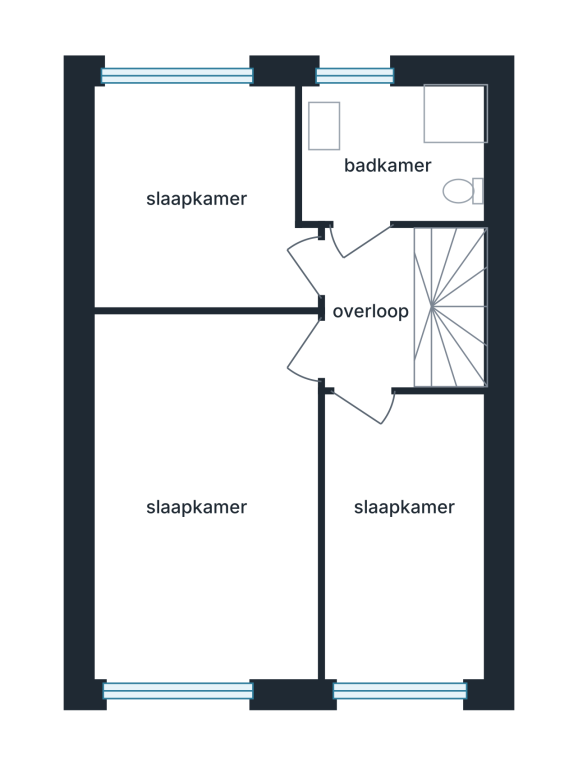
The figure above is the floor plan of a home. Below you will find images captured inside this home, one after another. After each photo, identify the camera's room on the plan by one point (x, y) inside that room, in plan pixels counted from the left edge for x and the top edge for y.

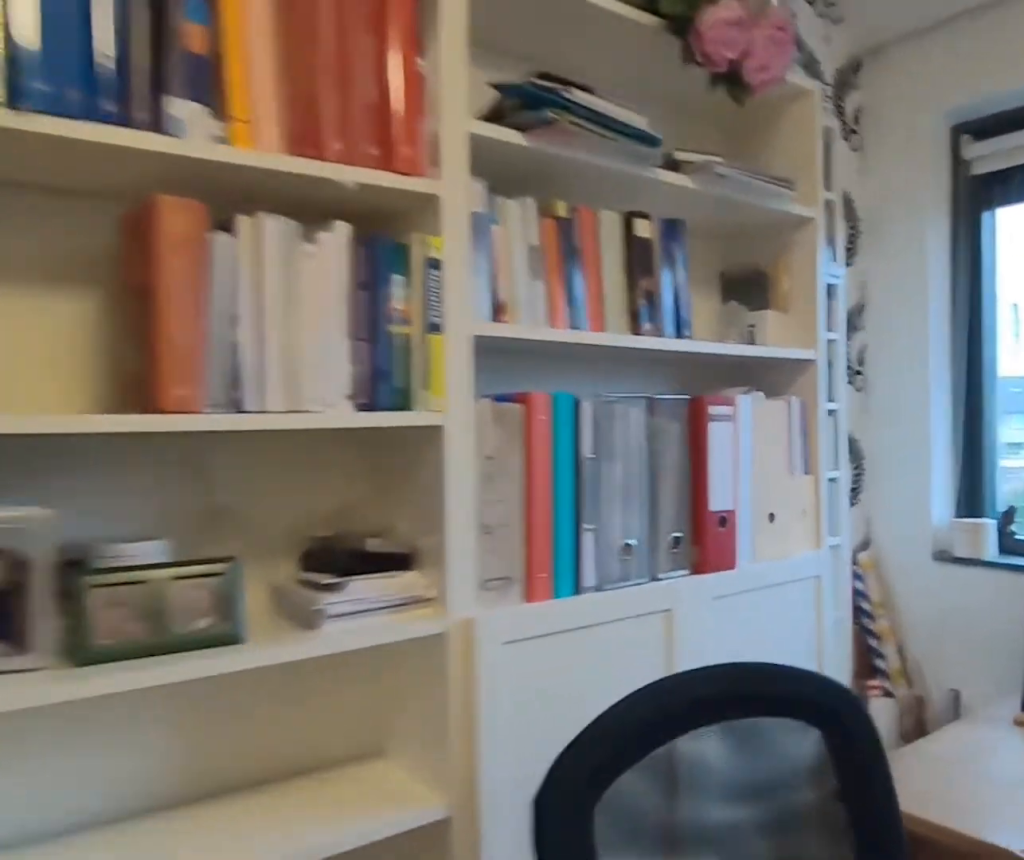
(197, 197)
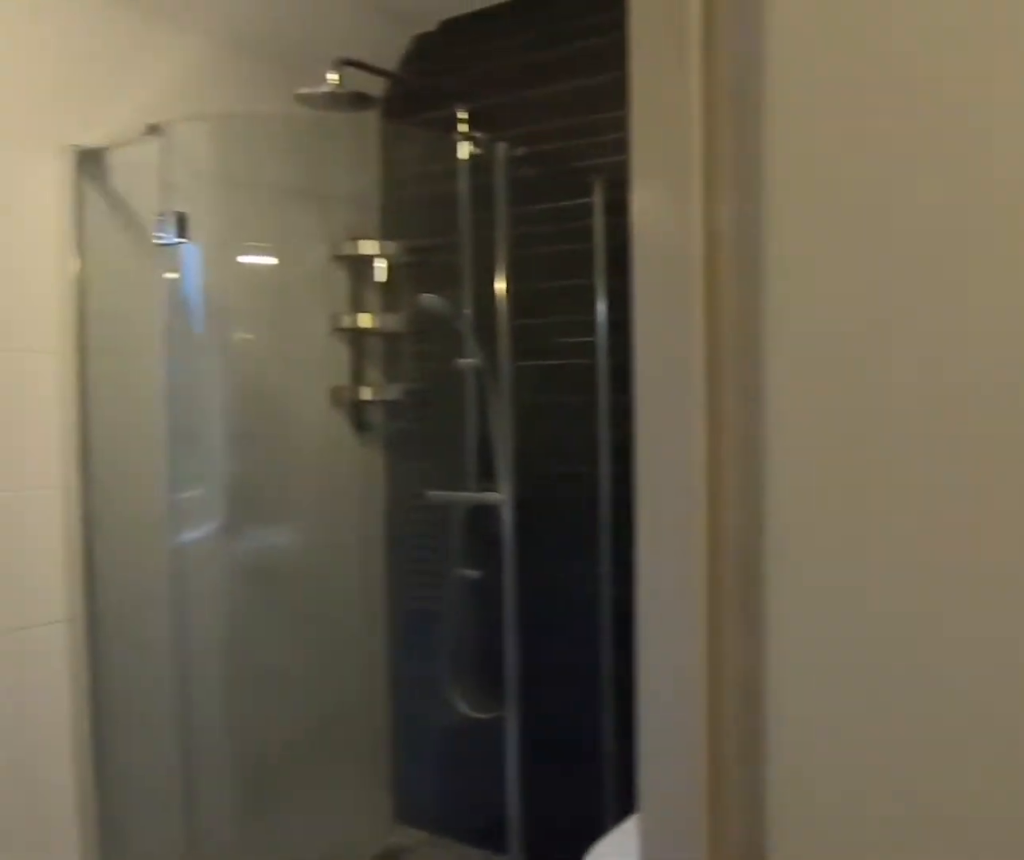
(368, 307)
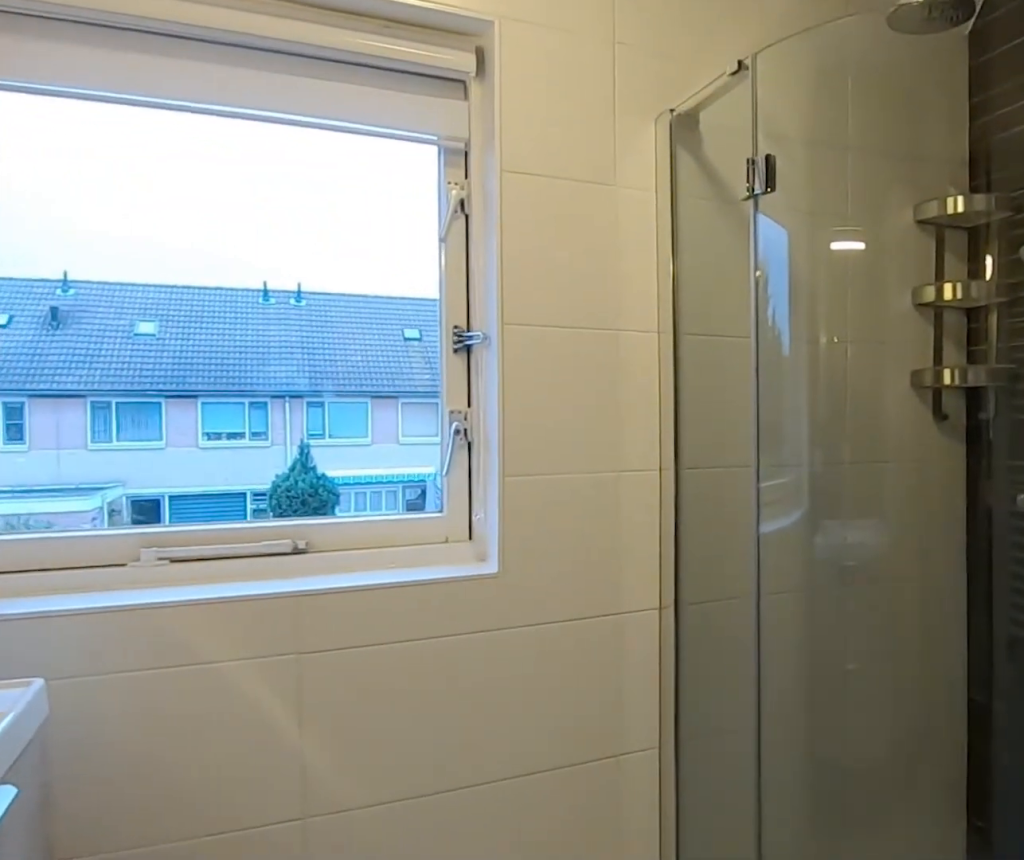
(393, 151)
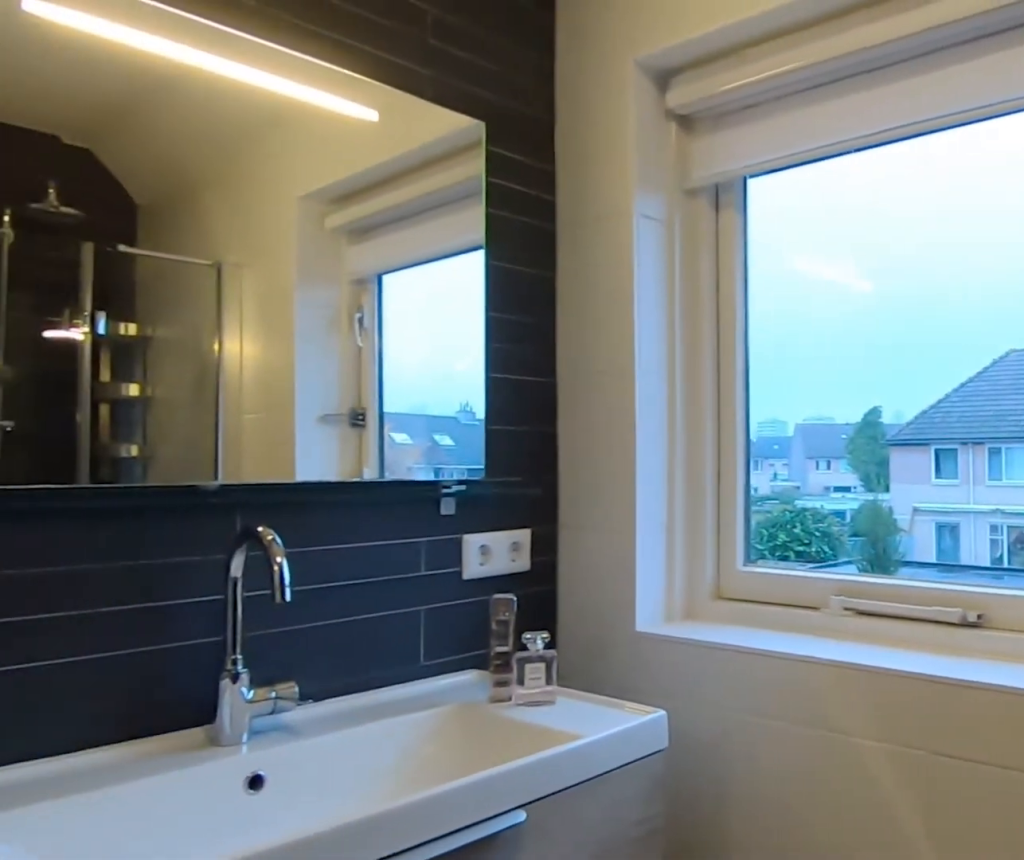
(393, 151)
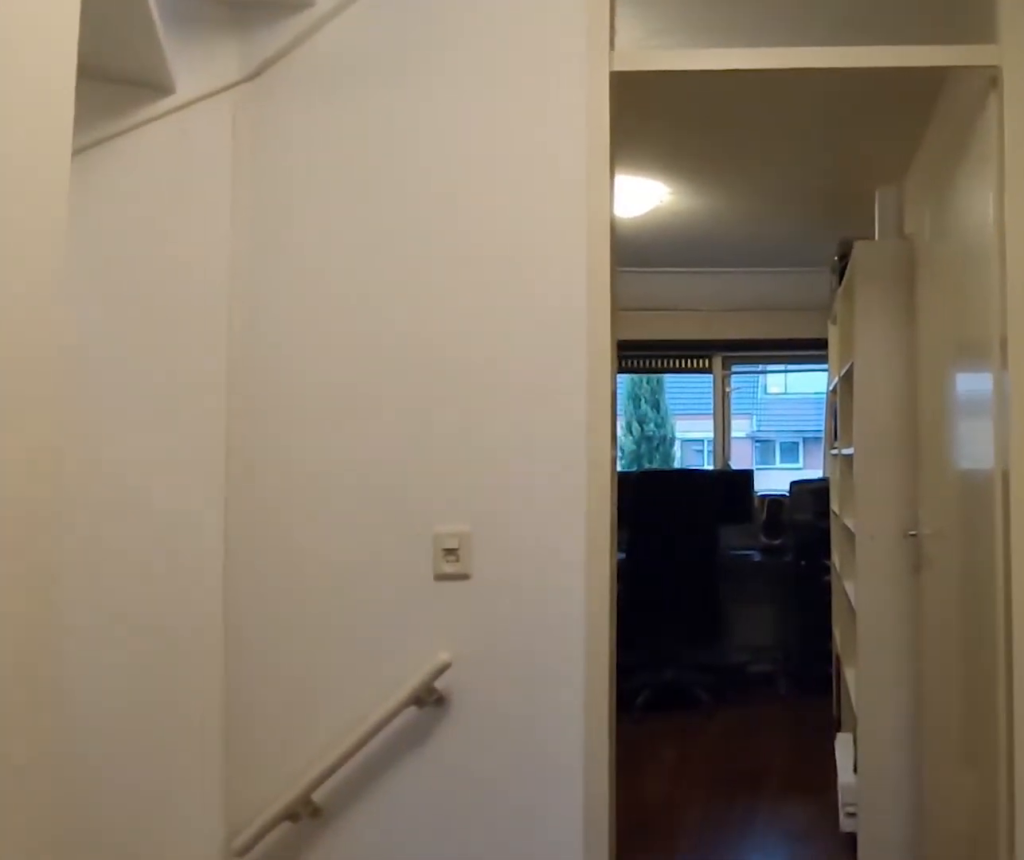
(368, 307)
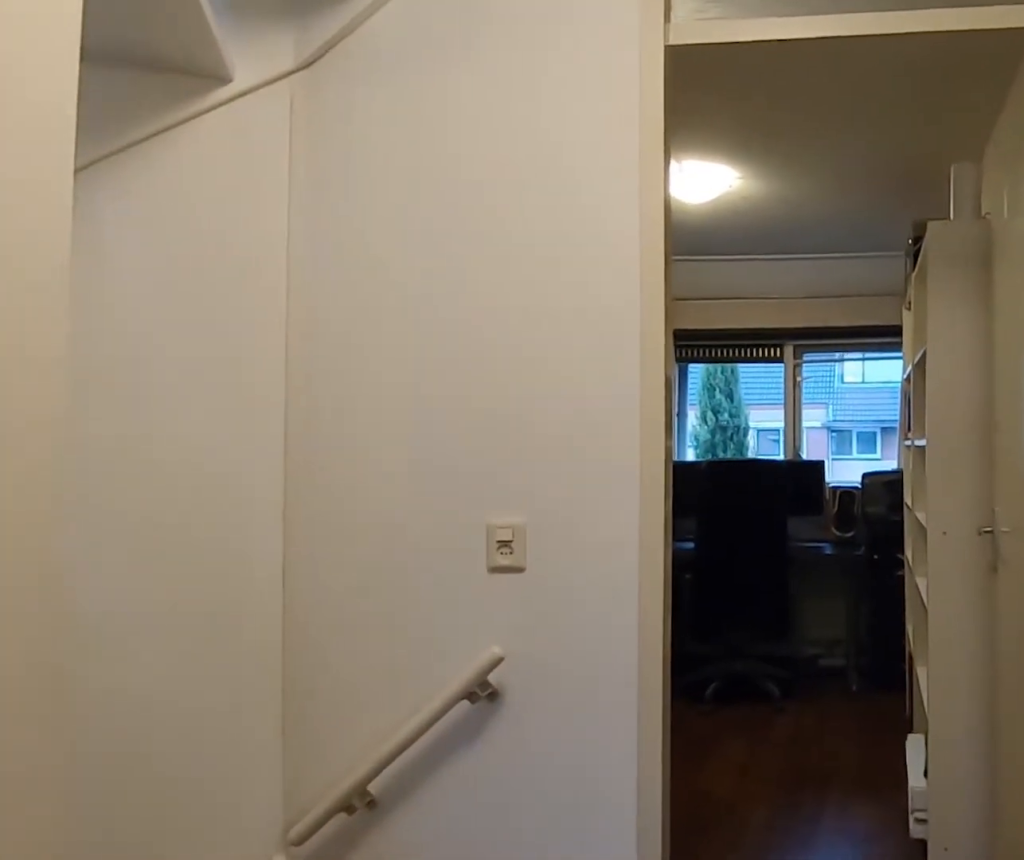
(368, 307)
